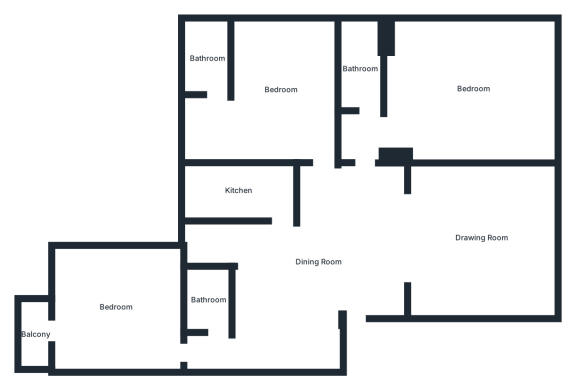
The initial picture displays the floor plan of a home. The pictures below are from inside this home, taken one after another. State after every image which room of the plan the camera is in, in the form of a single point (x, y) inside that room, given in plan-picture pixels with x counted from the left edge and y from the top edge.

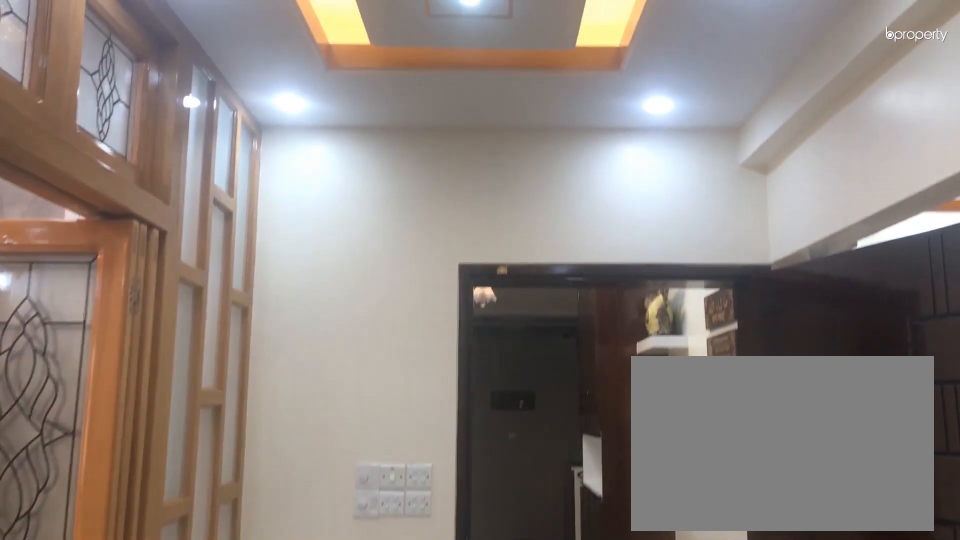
(318, 262)
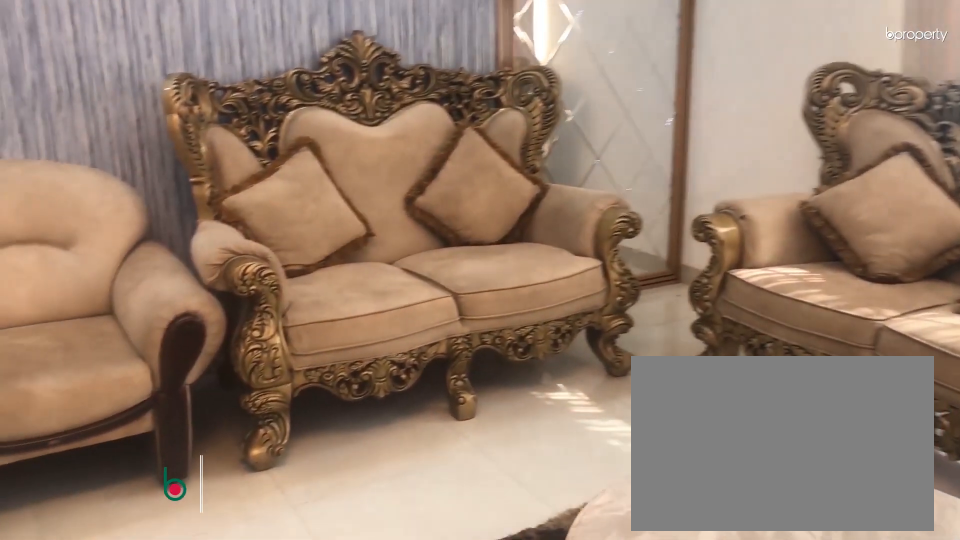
(481, 237)
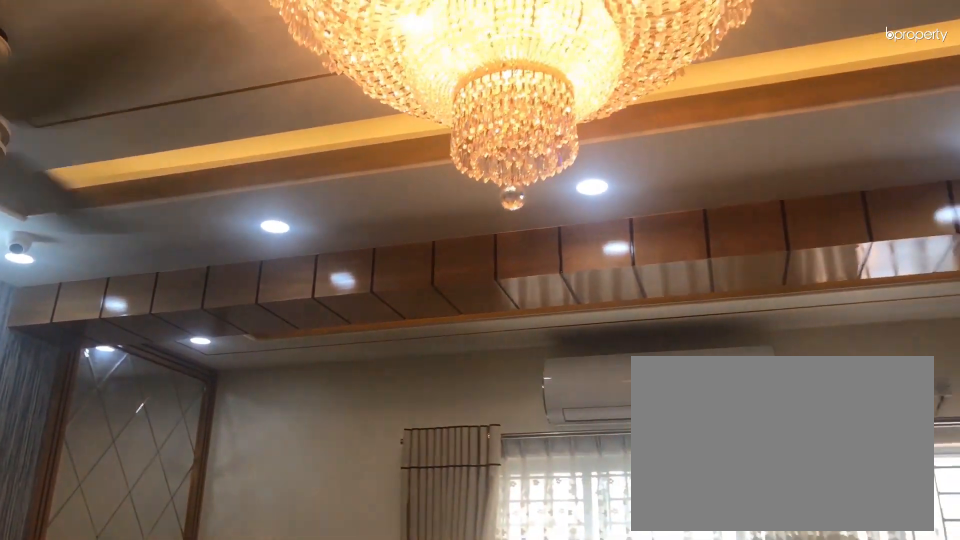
(481, 237)
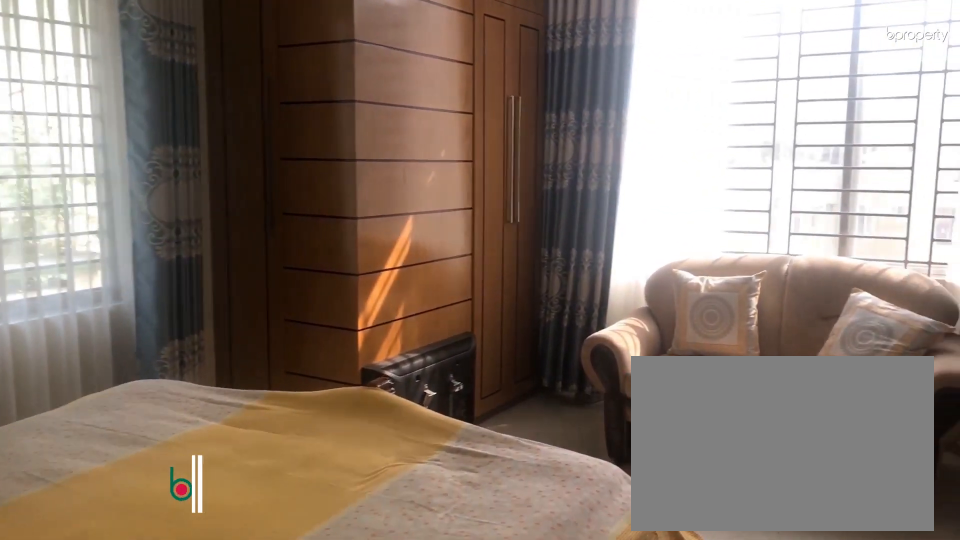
(431, 129)
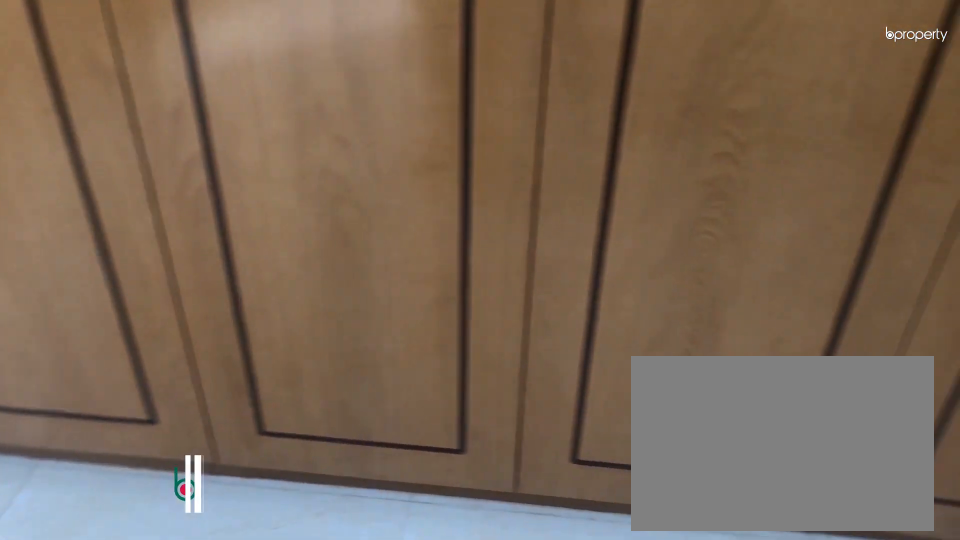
(476, 87)
